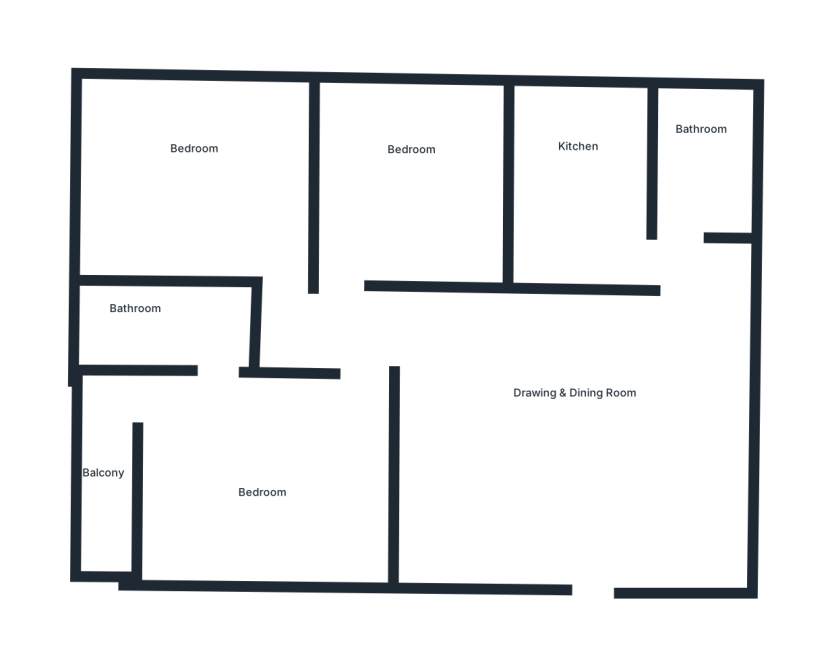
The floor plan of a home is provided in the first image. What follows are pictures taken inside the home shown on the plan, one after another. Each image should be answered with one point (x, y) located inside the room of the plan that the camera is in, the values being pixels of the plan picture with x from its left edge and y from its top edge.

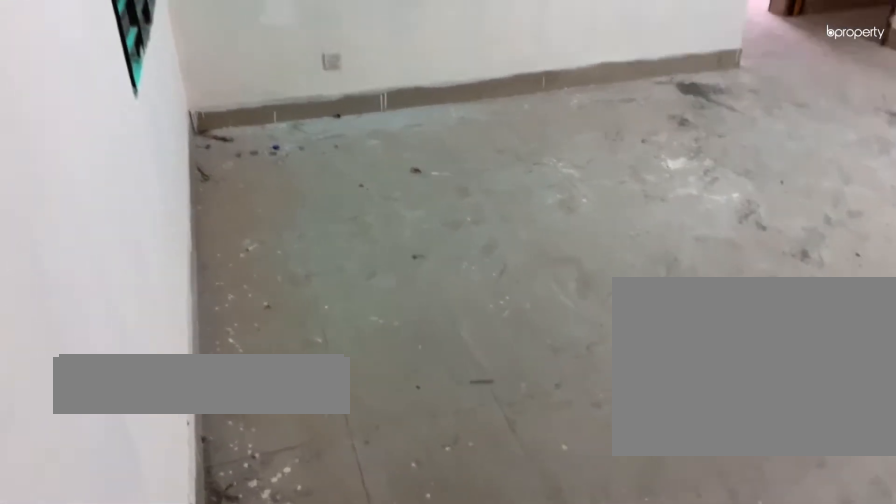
(562, 439)
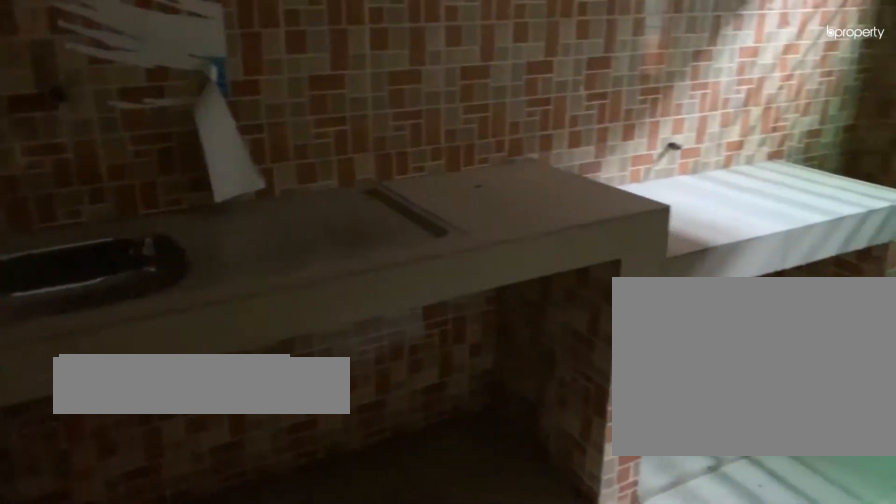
(580, 190)
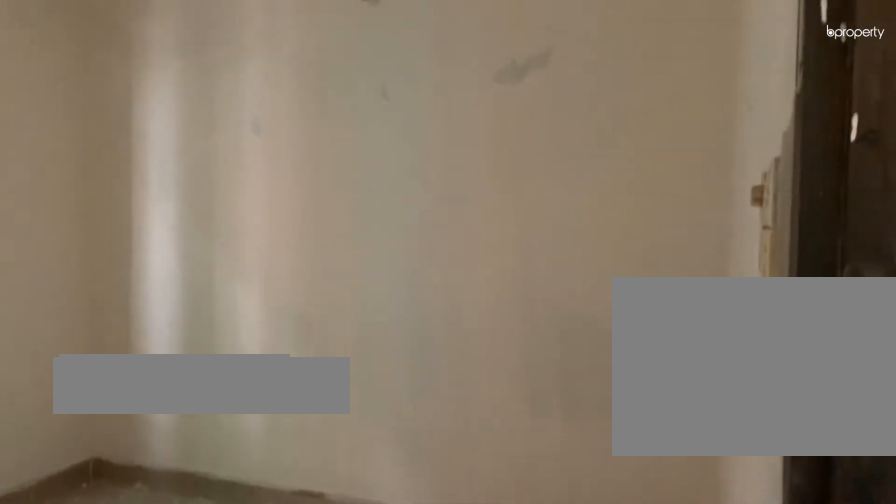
(415, 184)
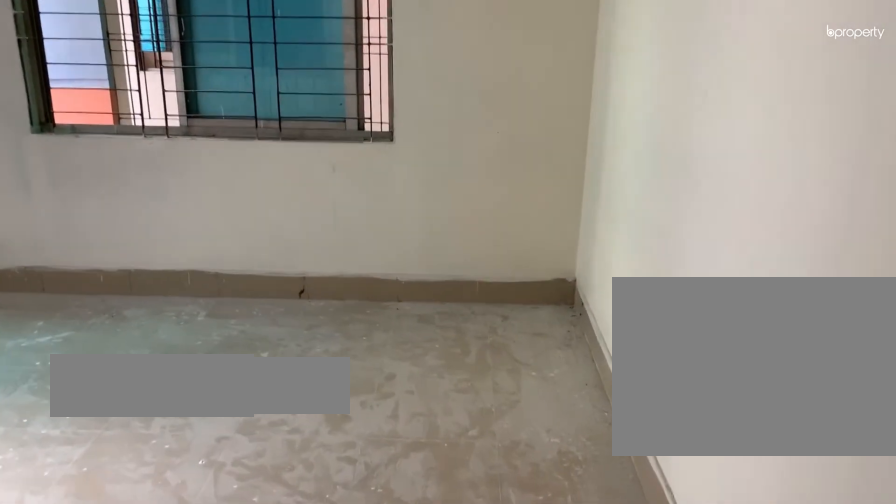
(192, 182)
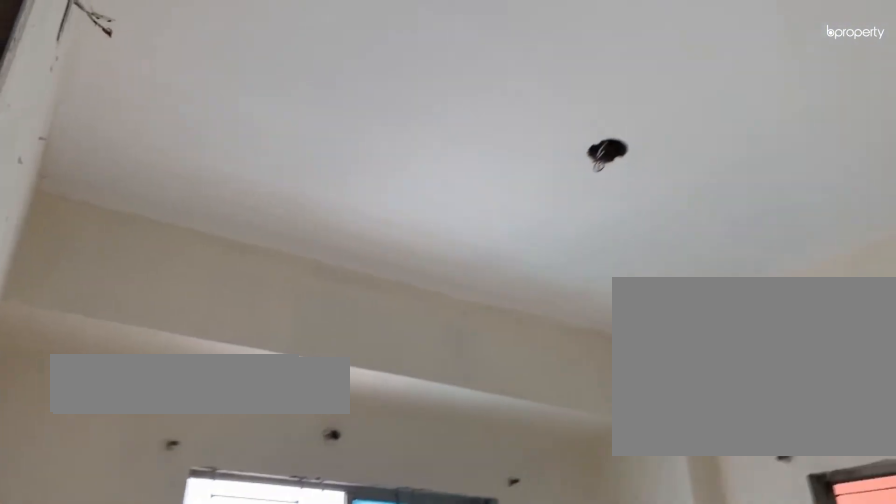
(192, 182)
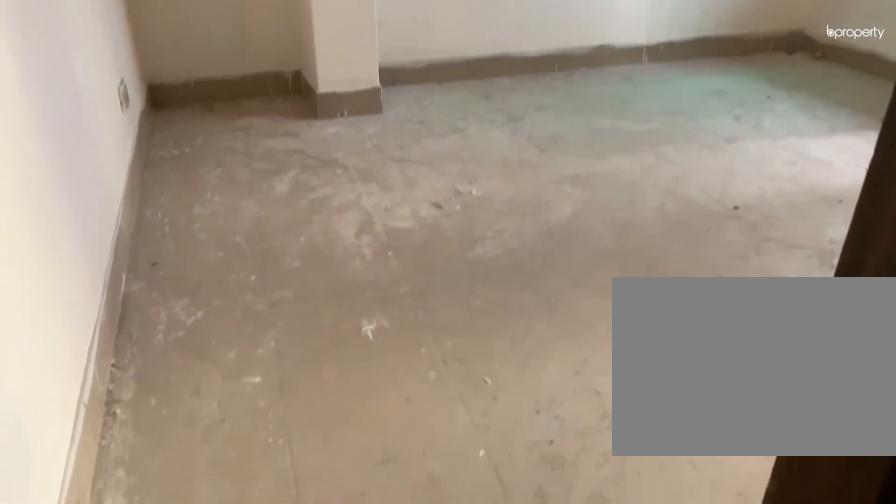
(261, 481)
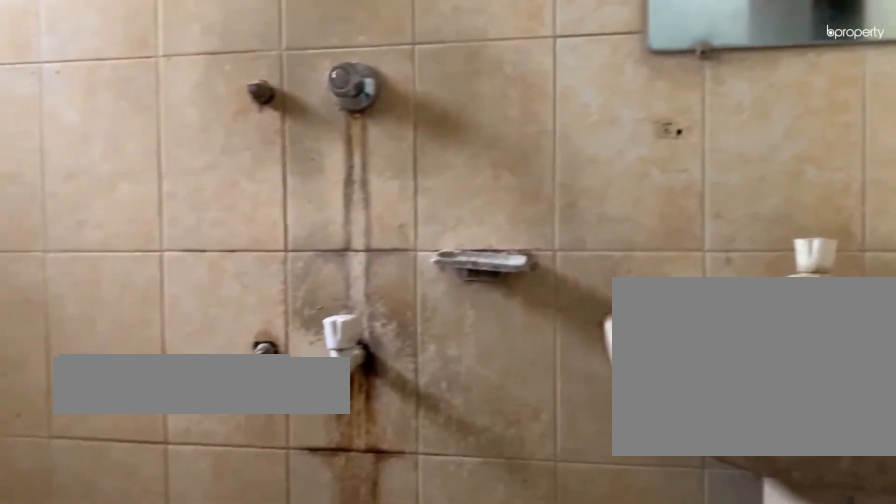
(162, 325)
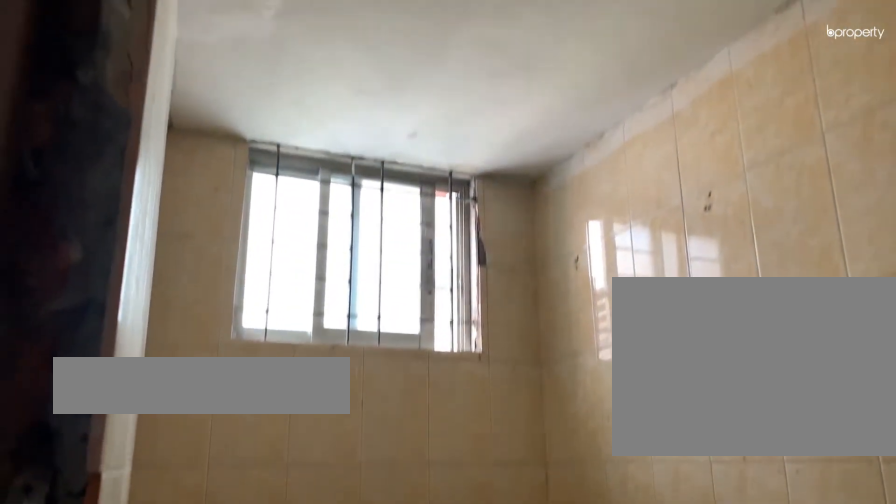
(162, 325)
